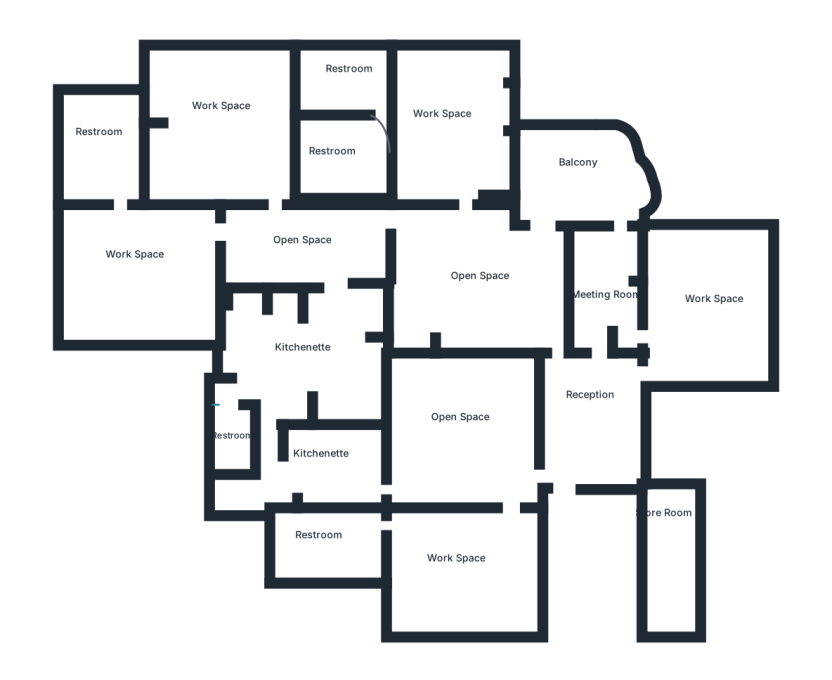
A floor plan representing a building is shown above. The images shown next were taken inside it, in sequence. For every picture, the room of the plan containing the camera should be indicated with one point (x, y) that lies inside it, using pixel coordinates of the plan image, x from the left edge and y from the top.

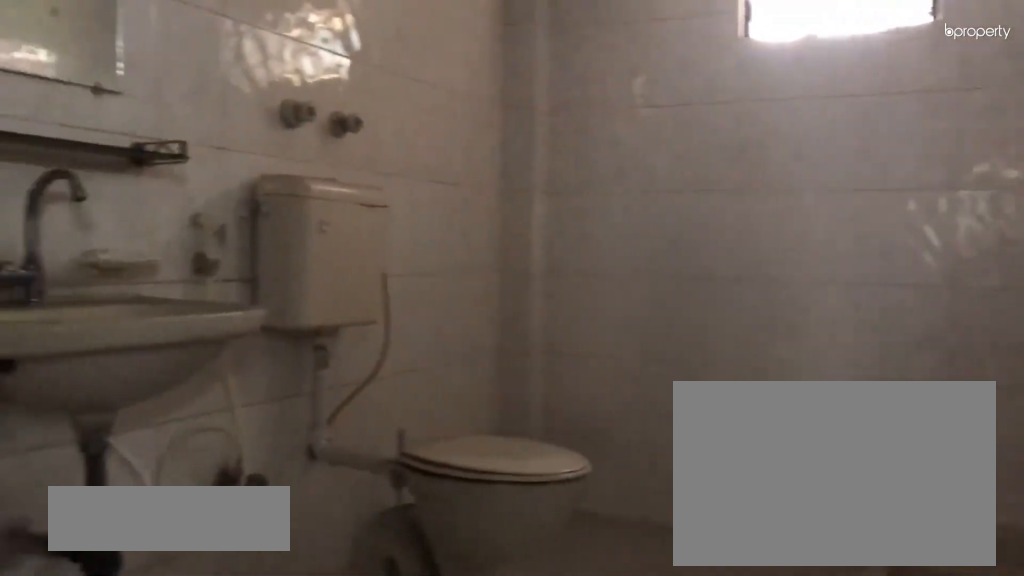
(113, 153)
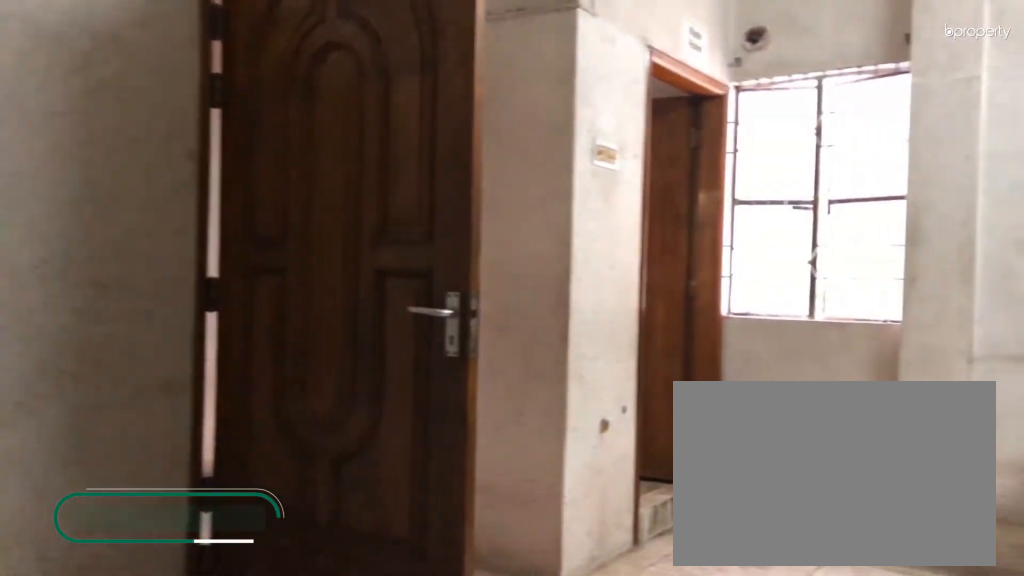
(337, 357)
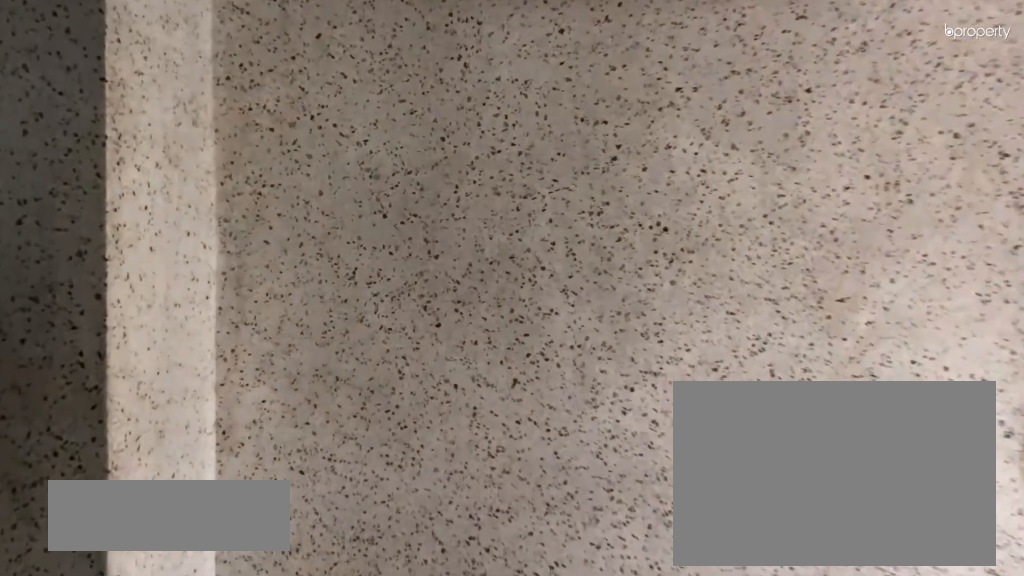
(337, 472)
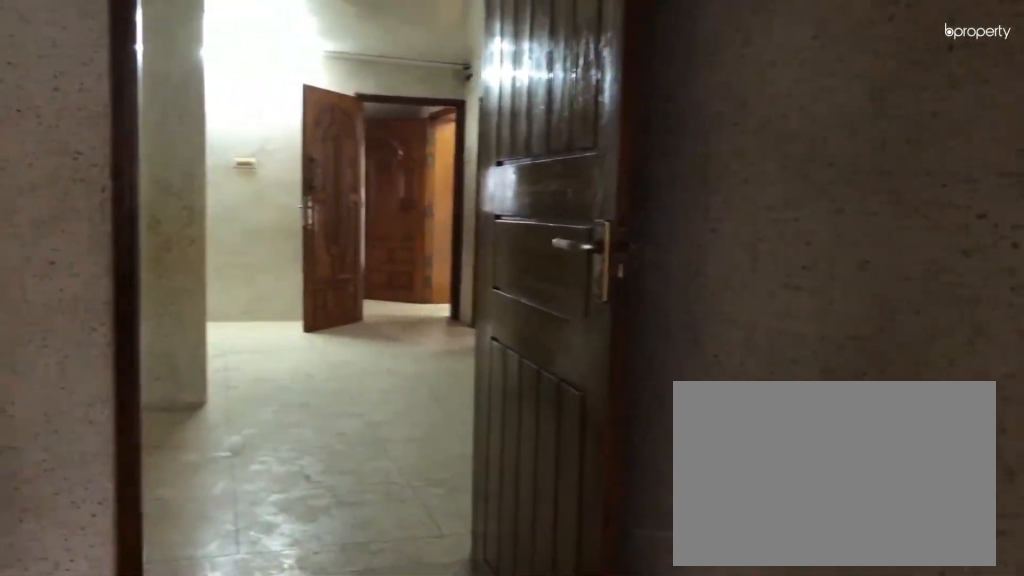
(337, 472)
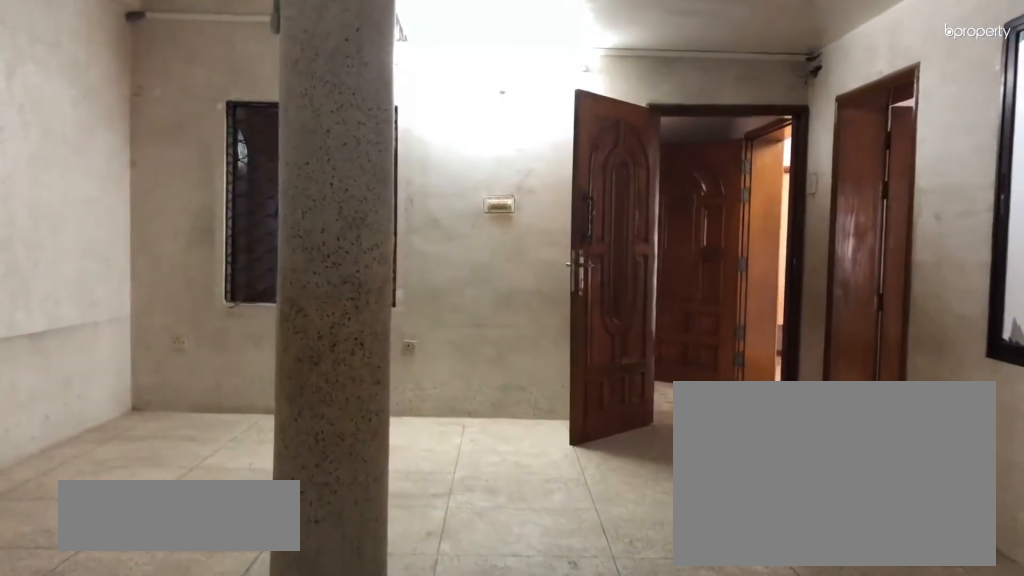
(483, 449)
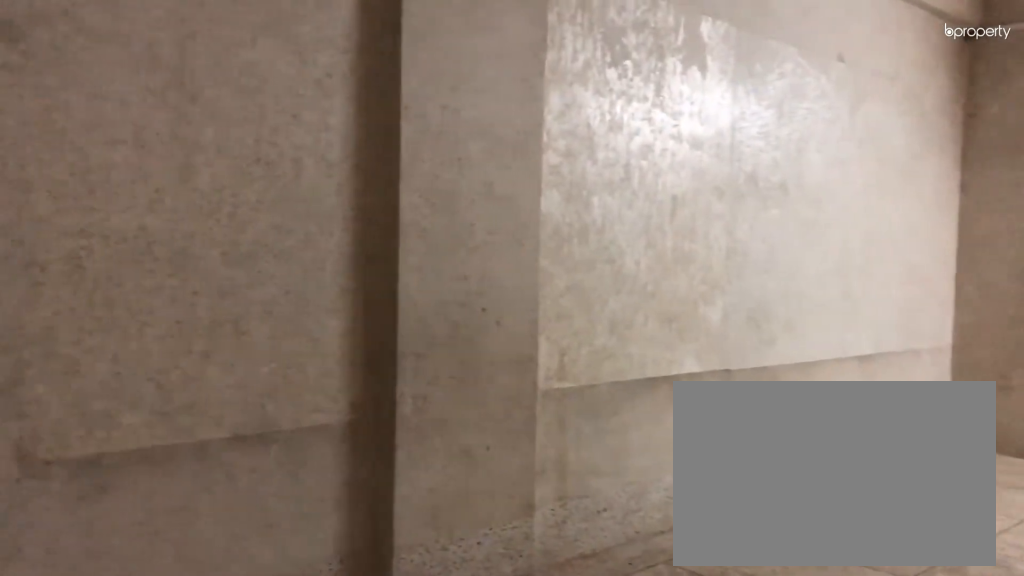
(483, 449)
